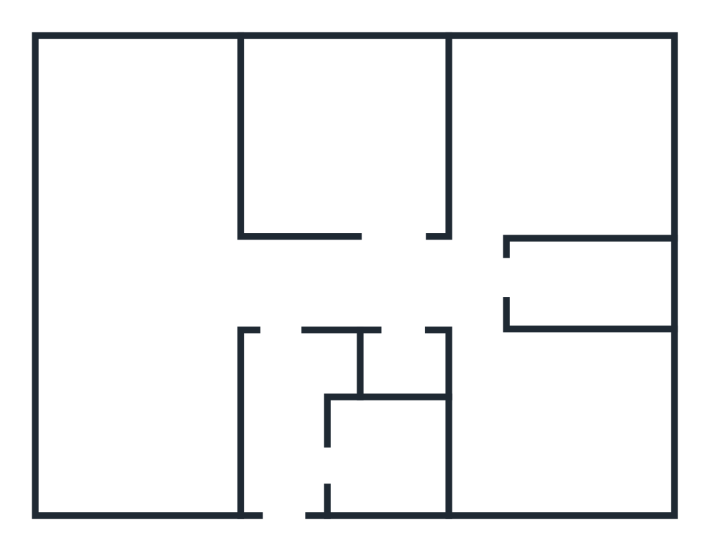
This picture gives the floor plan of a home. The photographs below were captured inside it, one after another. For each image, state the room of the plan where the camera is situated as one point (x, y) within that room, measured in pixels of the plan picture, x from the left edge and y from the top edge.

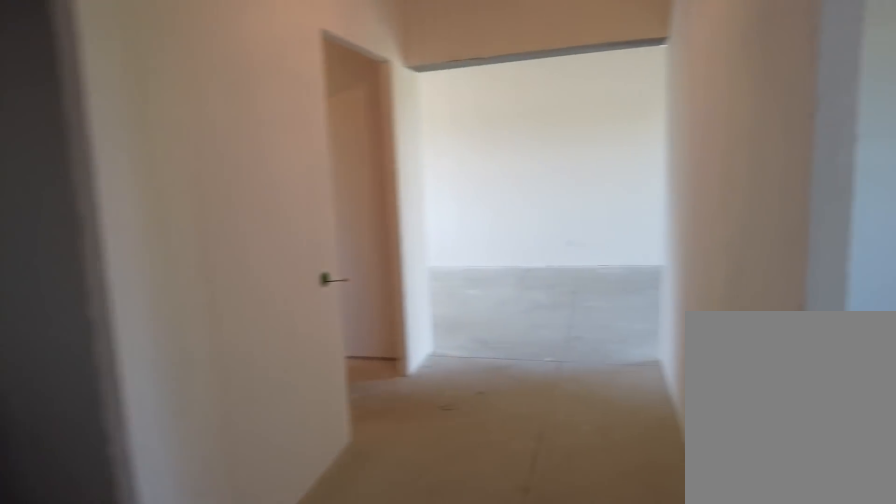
(468, 280)
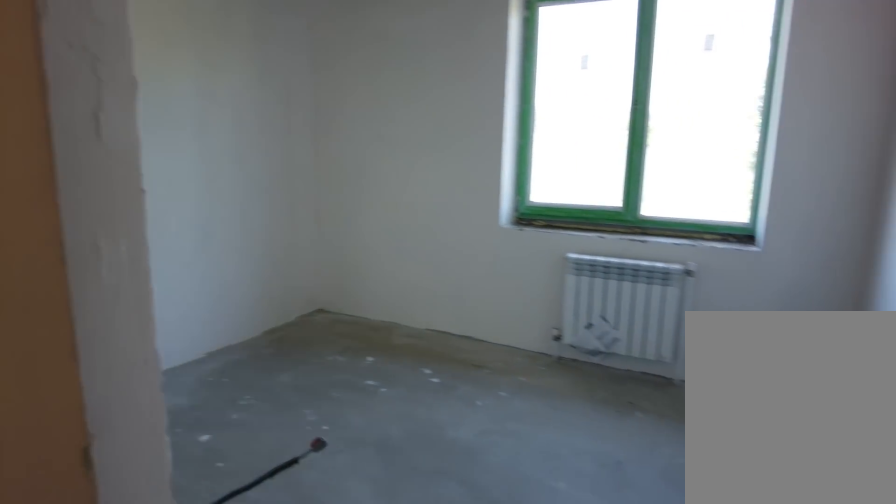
(401, 297)
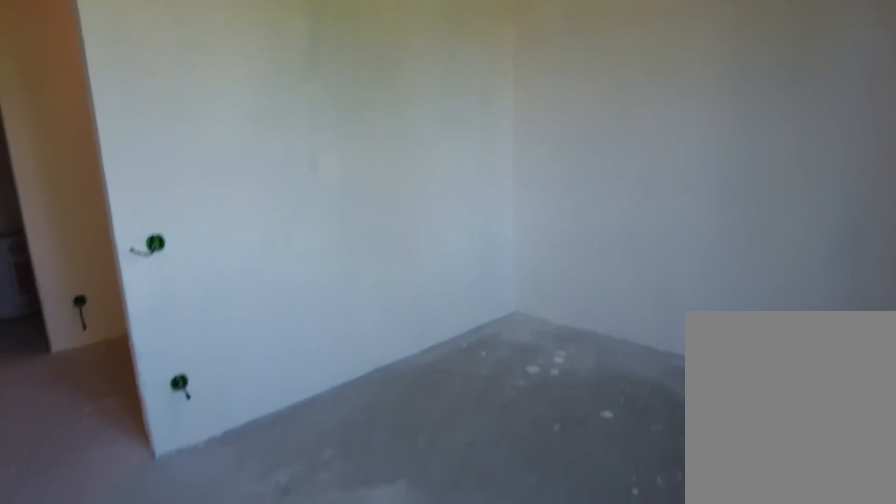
(393, 202)
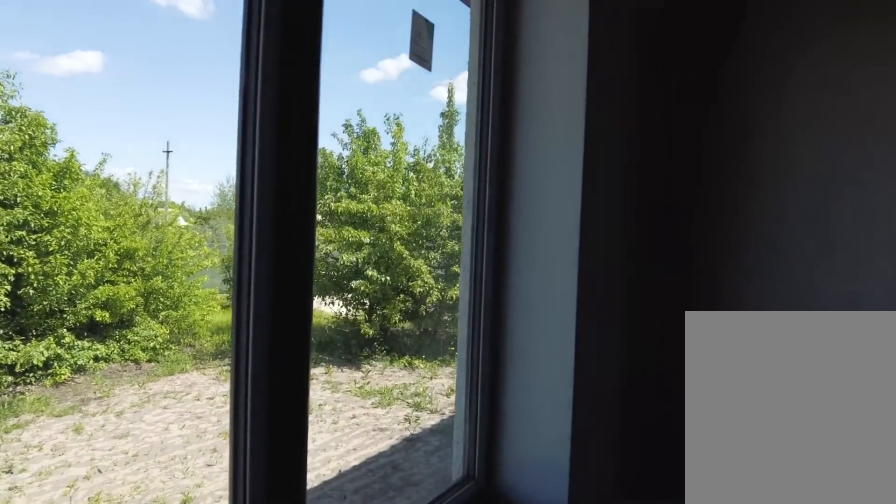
(393, 202)
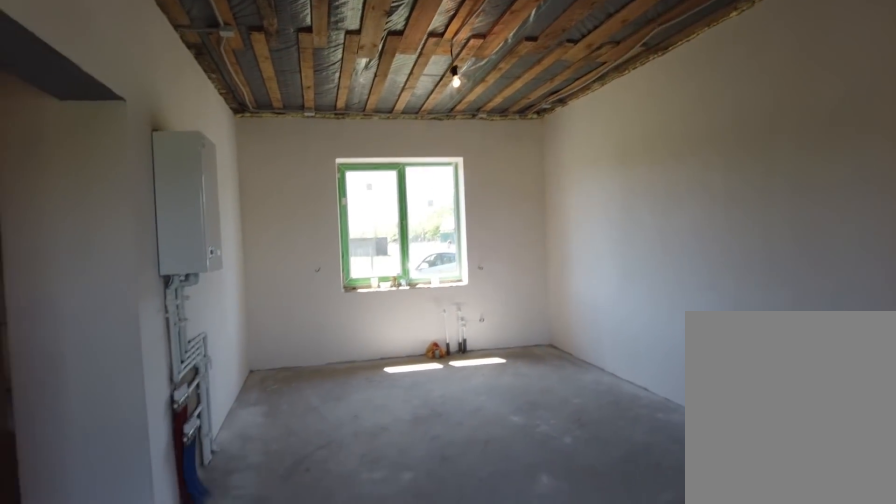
(156, 294)
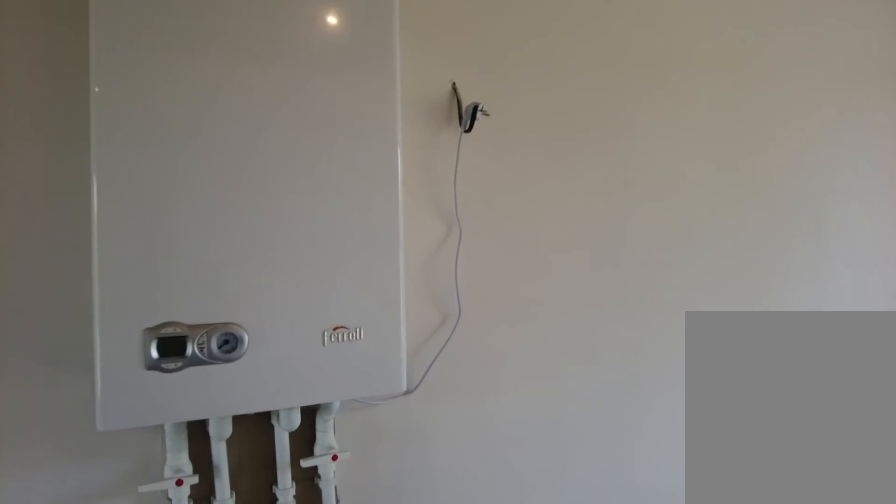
(156, 294)
